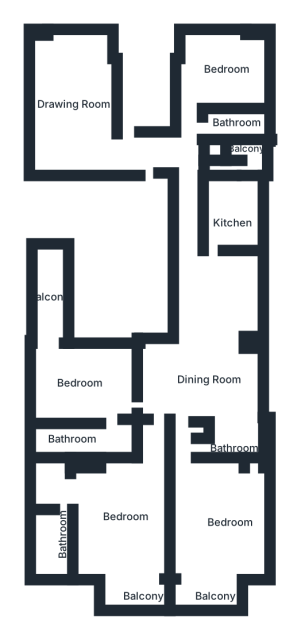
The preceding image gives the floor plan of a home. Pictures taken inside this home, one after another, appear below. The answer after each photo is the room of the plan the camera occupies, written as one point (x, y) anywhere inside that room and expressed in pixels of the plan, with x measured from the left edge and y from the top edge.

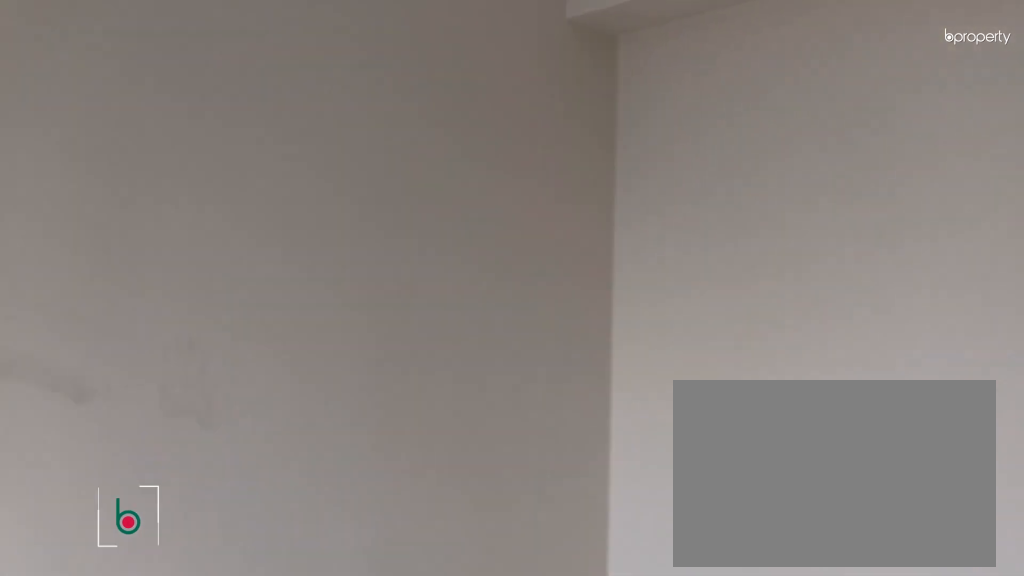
(98, 385)
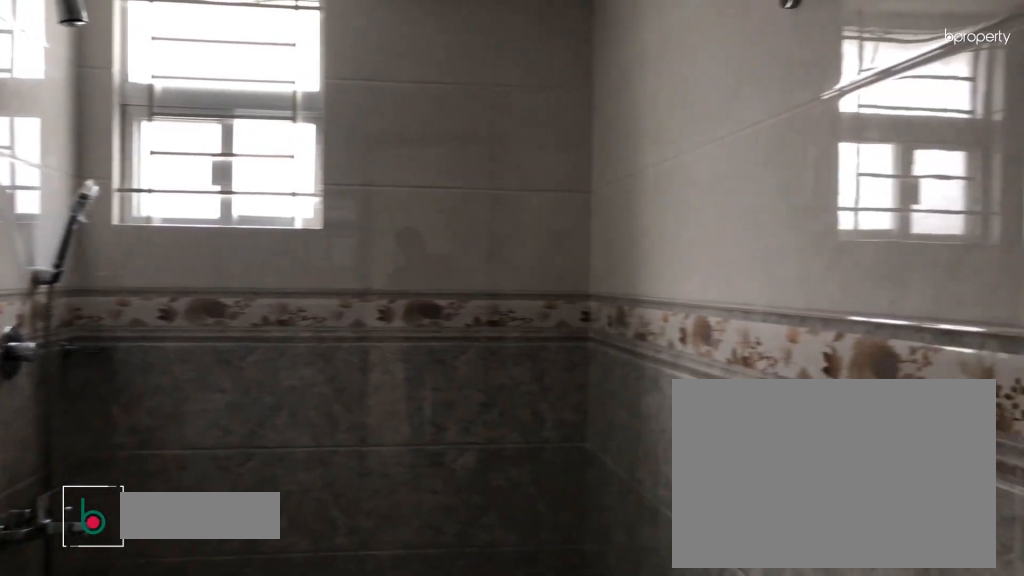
(78, 434)
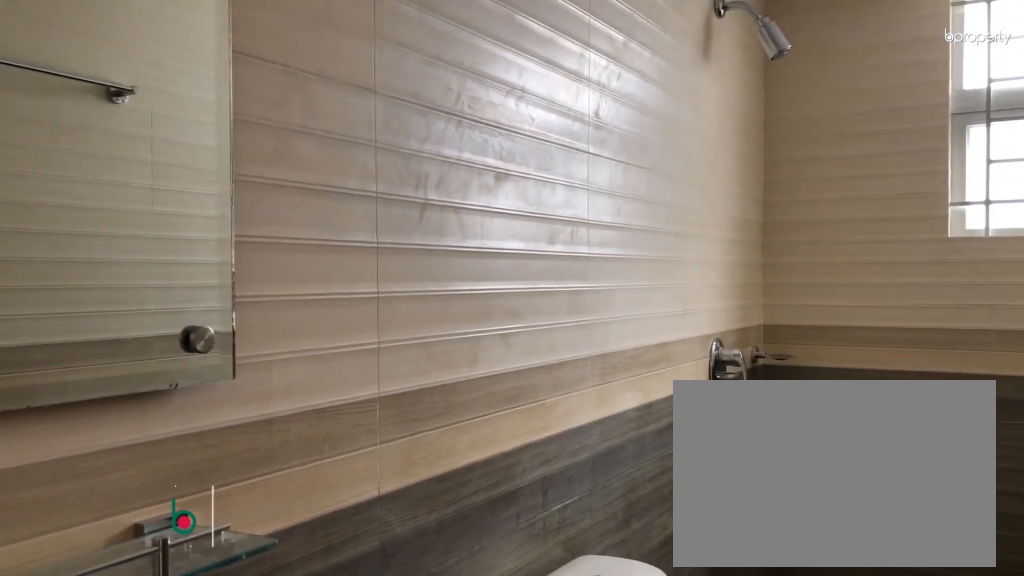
(235, 122)
